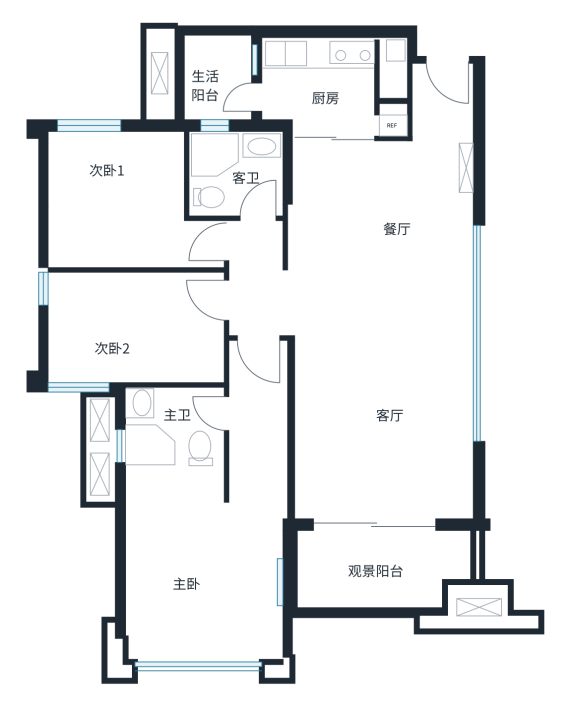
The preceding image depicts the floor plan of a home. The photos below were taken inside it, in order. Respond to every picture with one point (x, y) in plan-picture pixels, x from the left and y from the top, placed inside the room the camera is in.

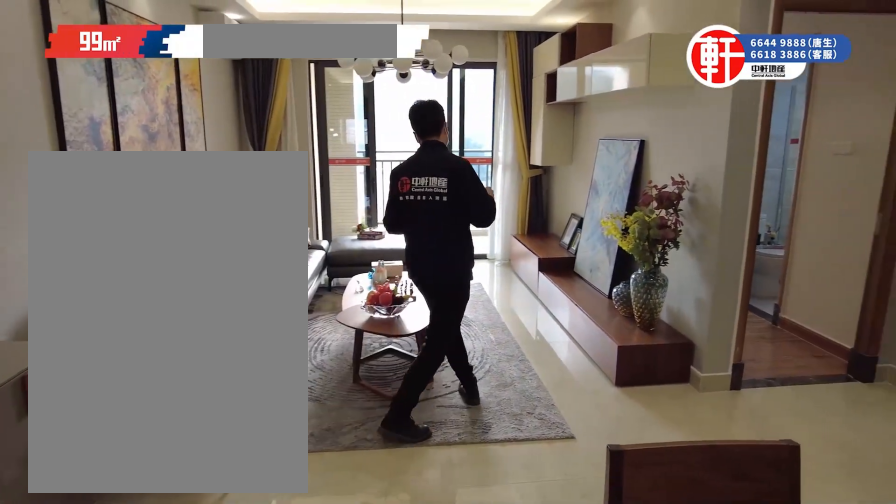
(381, 429)
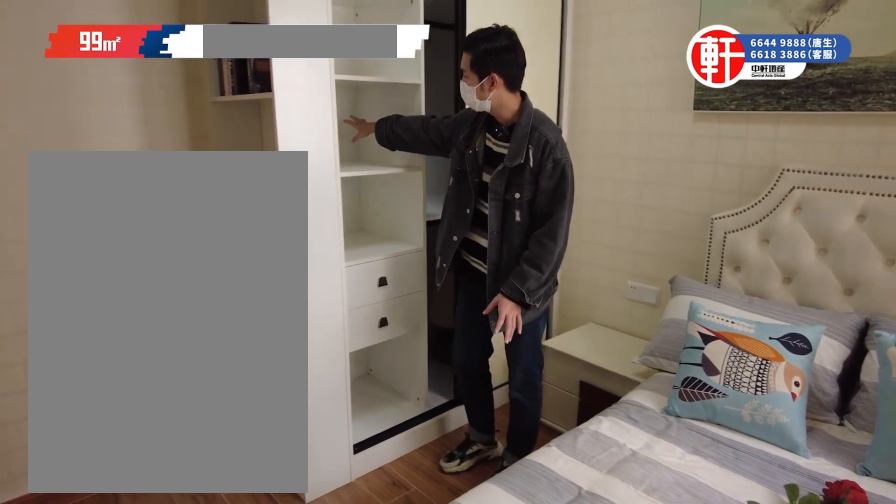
(118, 223)
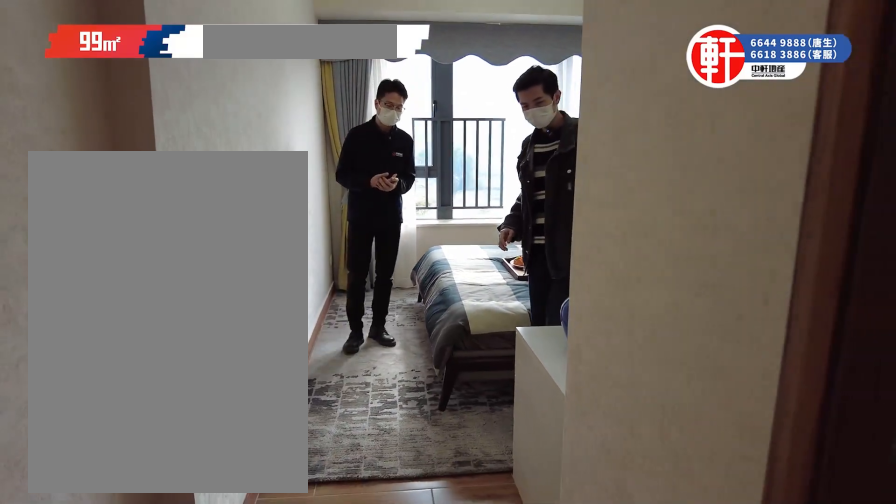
(203, 540)
